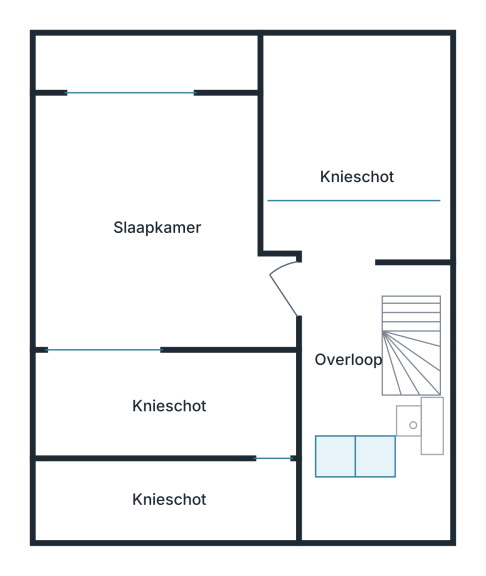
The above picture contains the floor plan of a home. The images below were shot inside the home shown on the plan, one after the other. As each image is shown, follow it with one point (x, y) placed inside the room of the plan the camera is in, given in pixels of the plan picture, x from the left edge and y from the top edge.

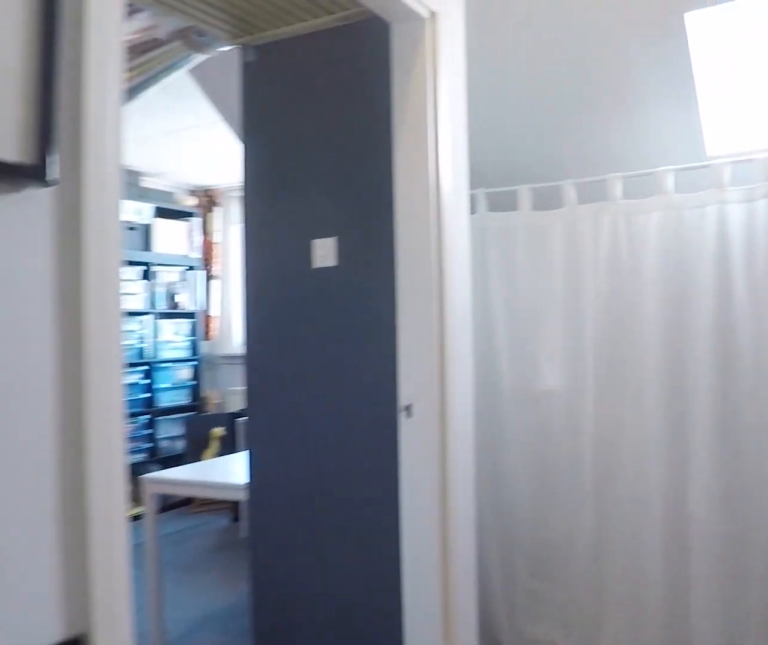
(351, 298)
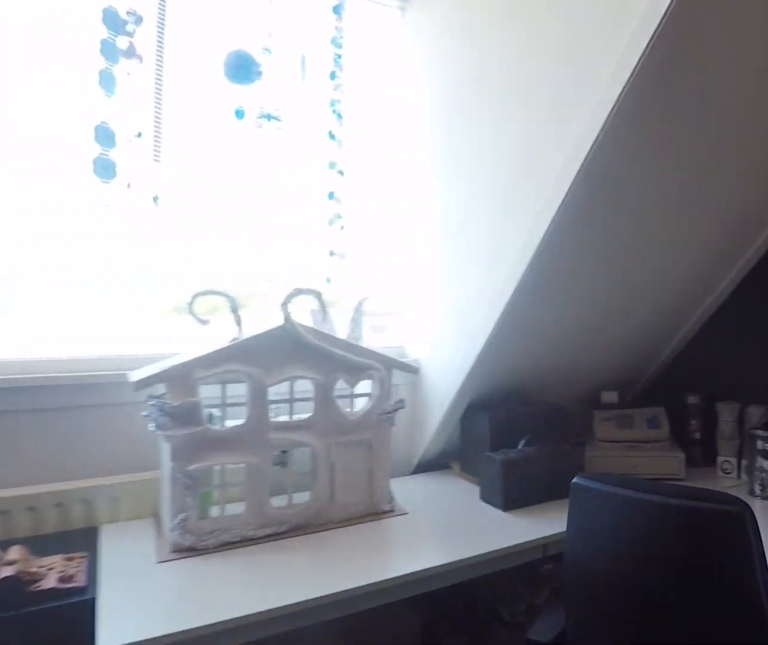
(98, 252)
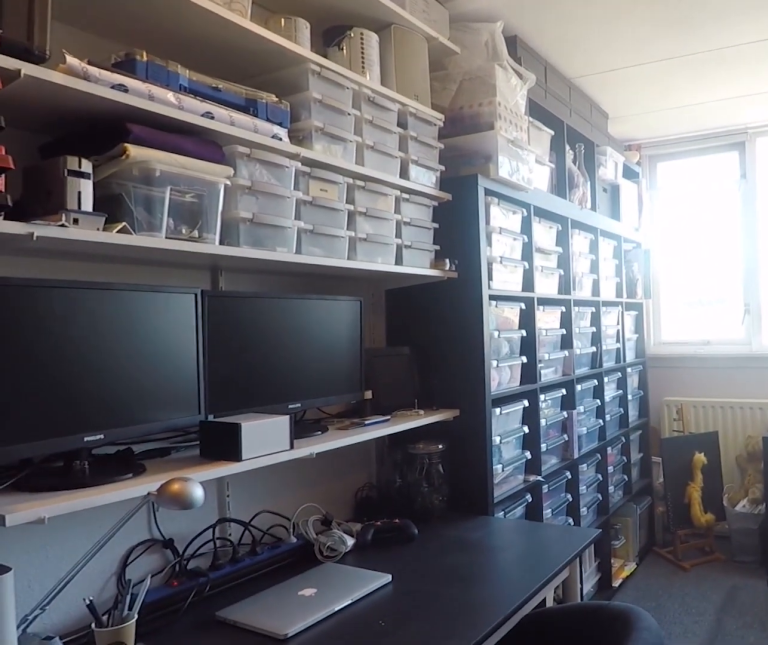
(99, 253)
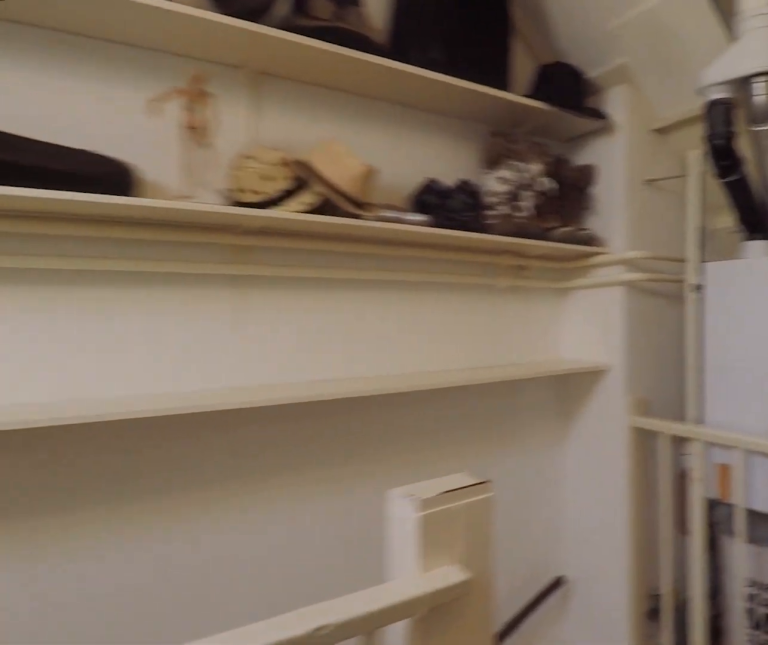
(351, 298)
